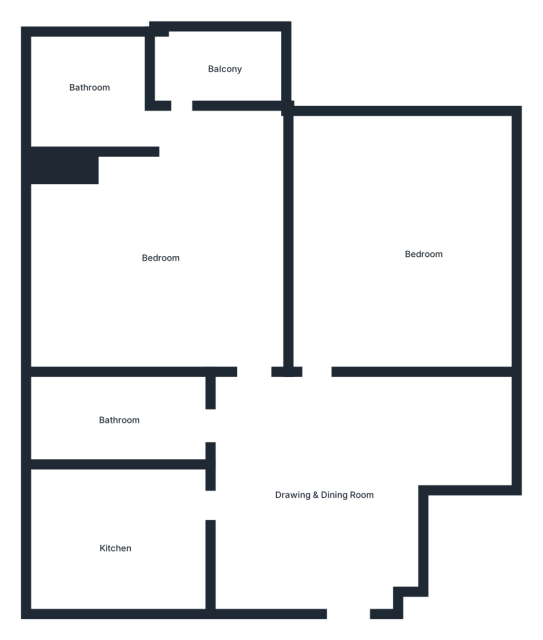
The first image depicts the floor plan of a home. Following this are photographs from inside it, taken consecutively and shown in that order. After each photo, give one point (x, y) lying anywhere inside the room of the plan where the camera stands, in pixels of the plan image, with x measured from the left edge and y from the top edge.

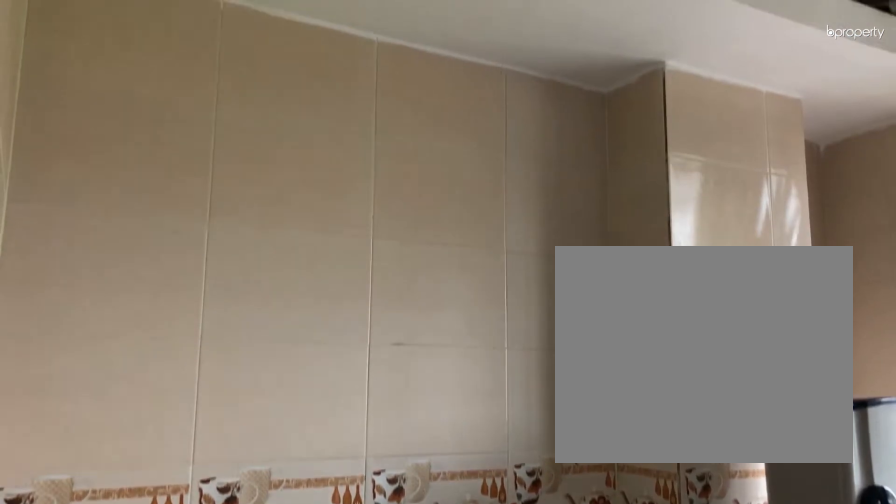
(109, 531)
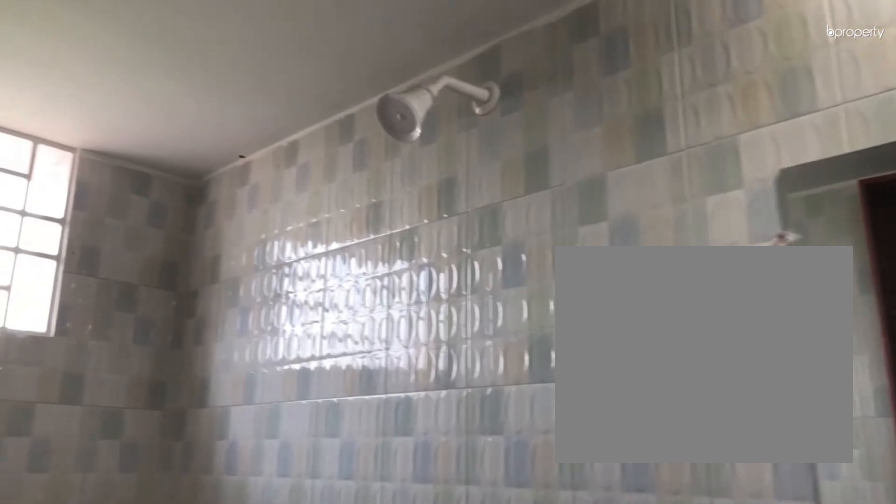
(128, 417)
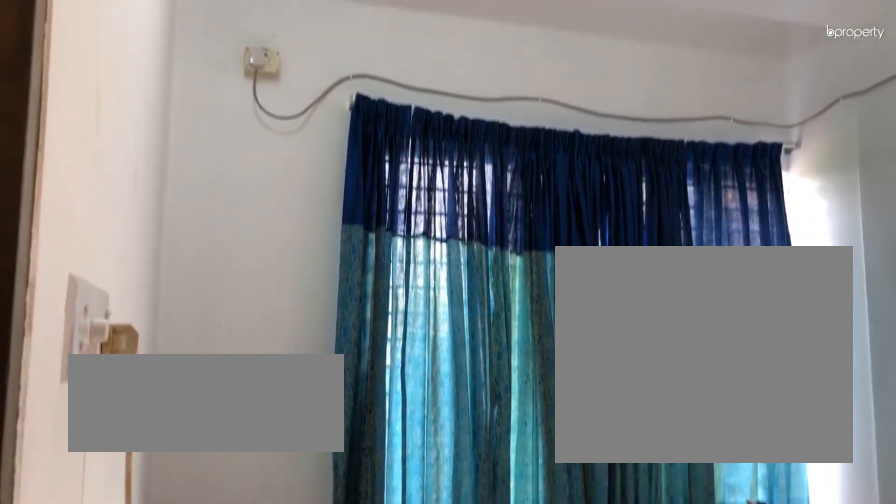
(157, 254)
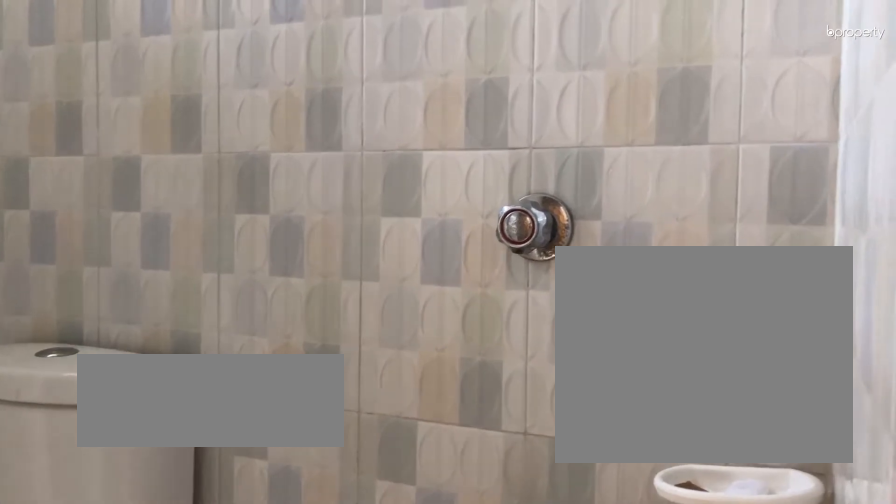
(96, 94)
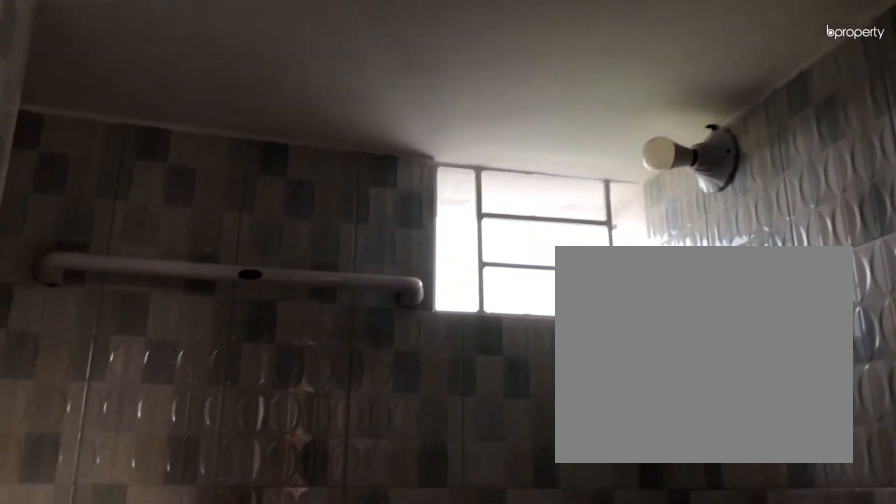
(96, 94)
